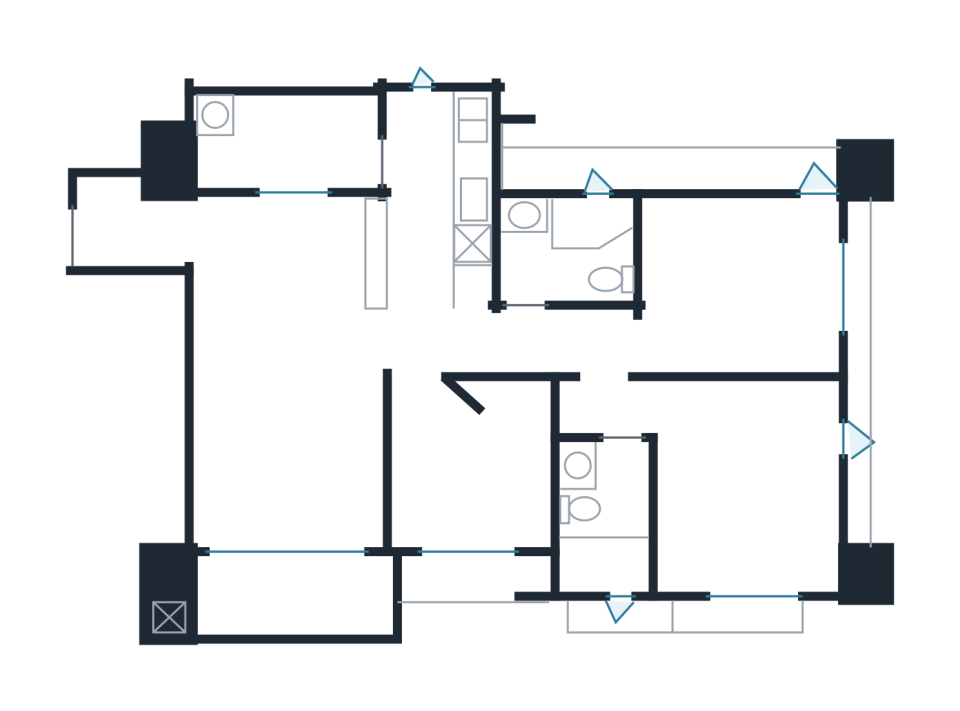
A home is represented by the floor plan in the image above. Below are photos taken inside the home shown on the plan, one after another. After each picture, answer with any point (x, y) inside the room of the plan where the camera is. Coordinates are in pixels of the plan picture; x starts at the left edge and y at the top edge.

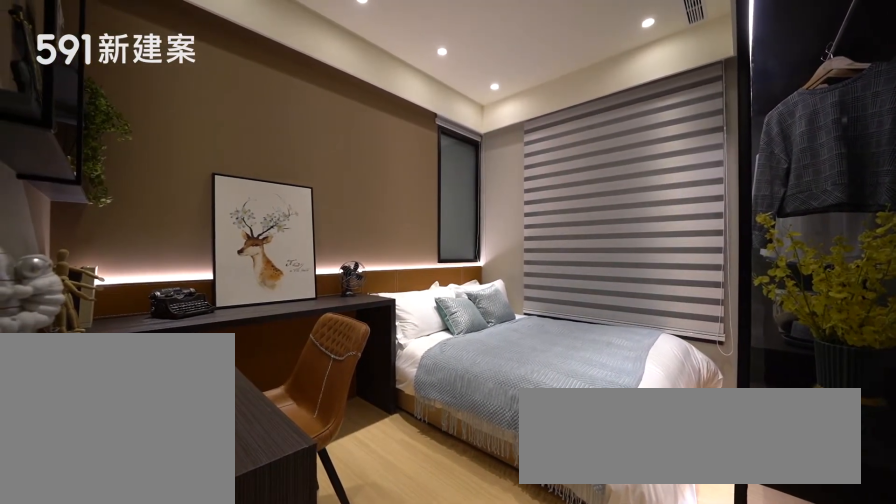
(746, 281)
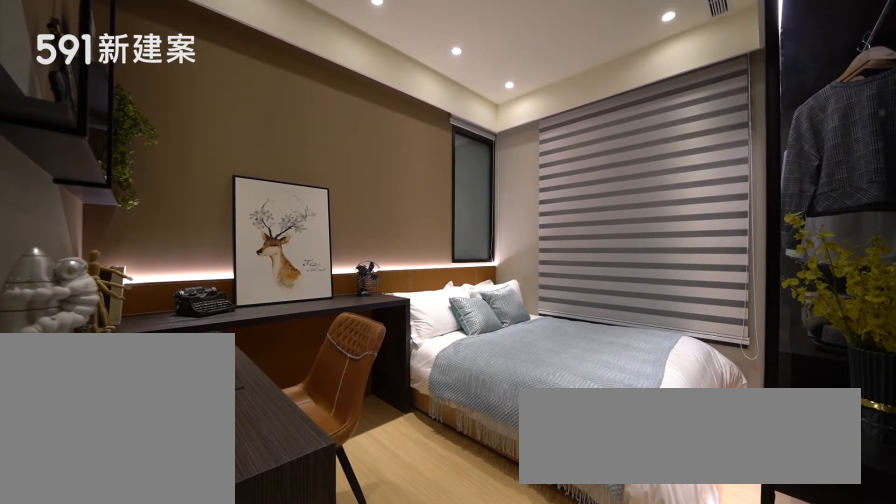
(746, 281)
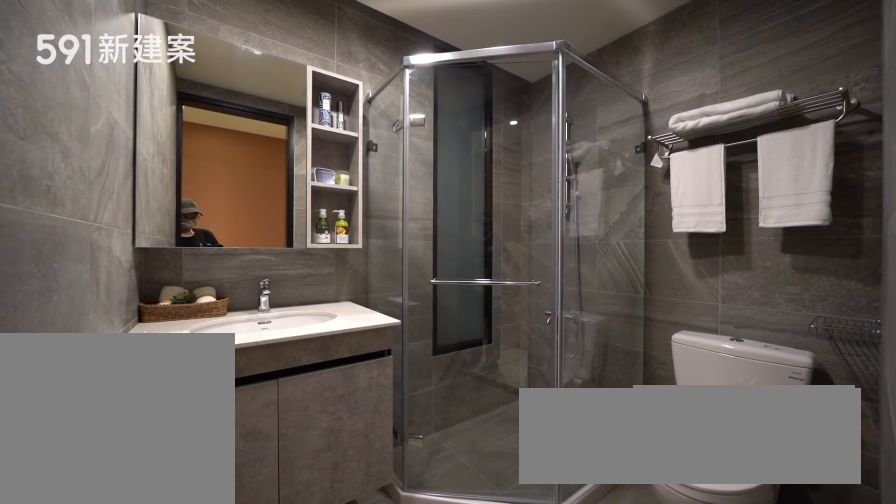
(575, 248)
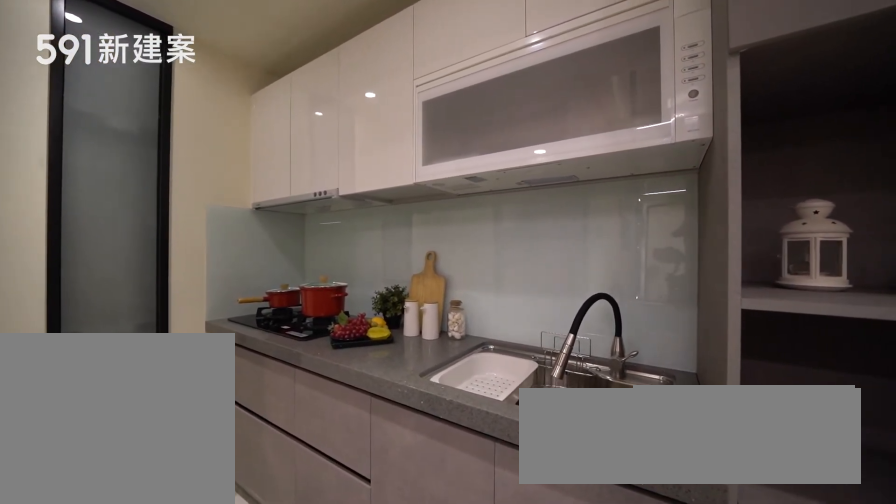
(440, 192)
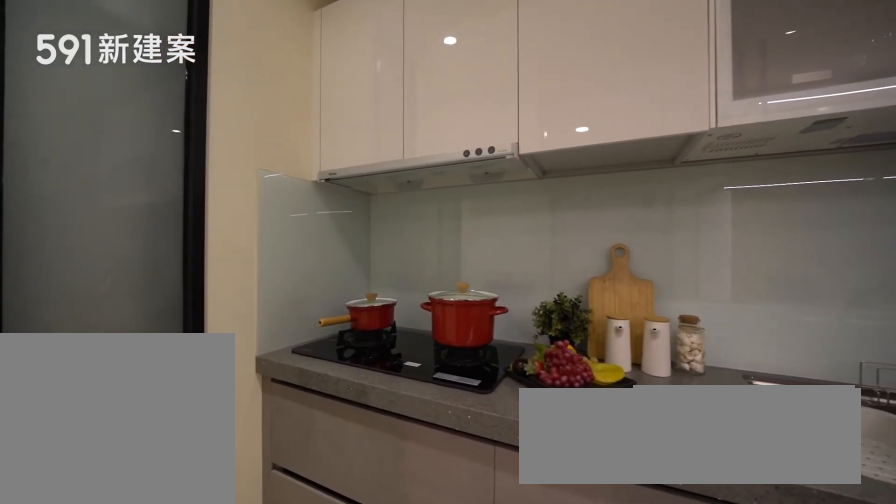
(440, 192)
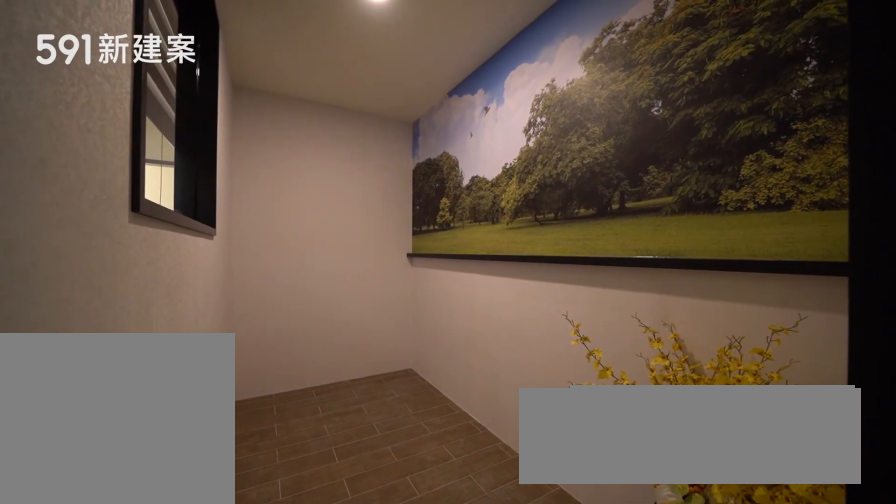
(281, 140)
